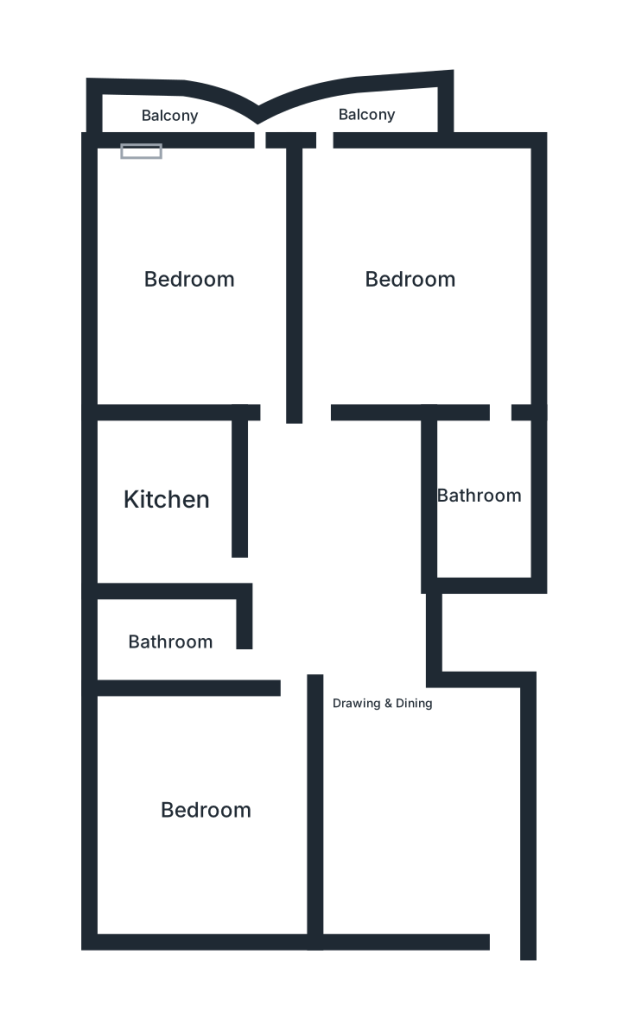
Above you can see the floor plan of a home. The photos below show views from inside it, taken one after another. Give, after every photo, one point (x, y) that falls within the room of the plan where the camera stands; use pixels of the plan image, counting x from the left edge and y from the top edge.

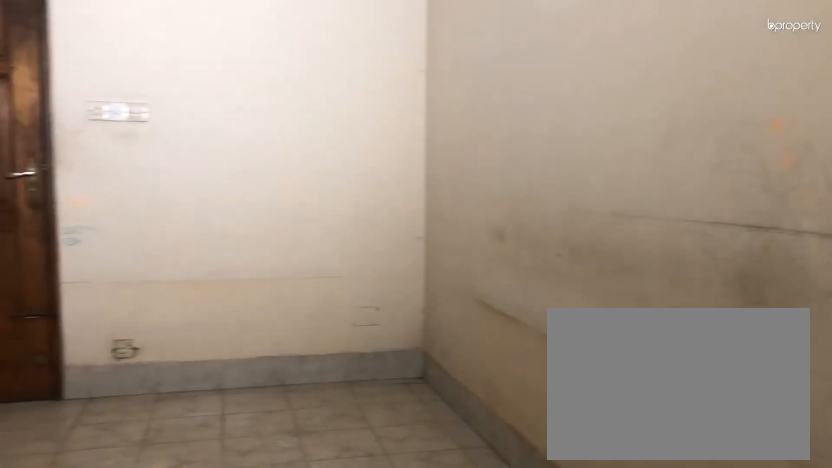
(386, 703)
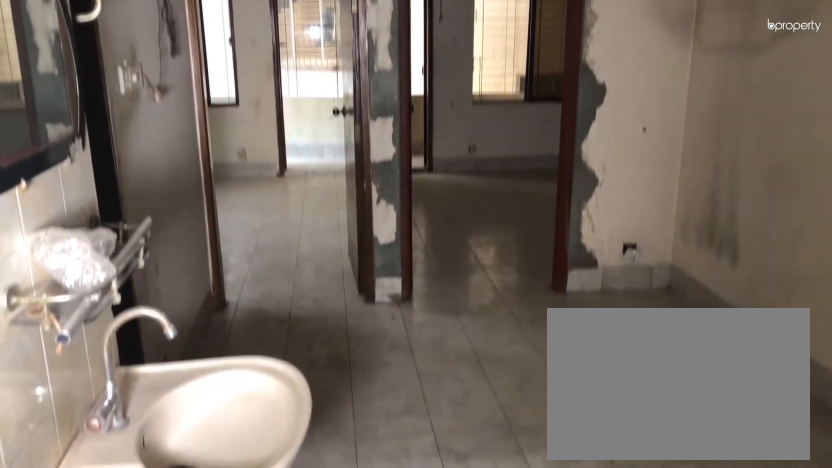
(386, 703)
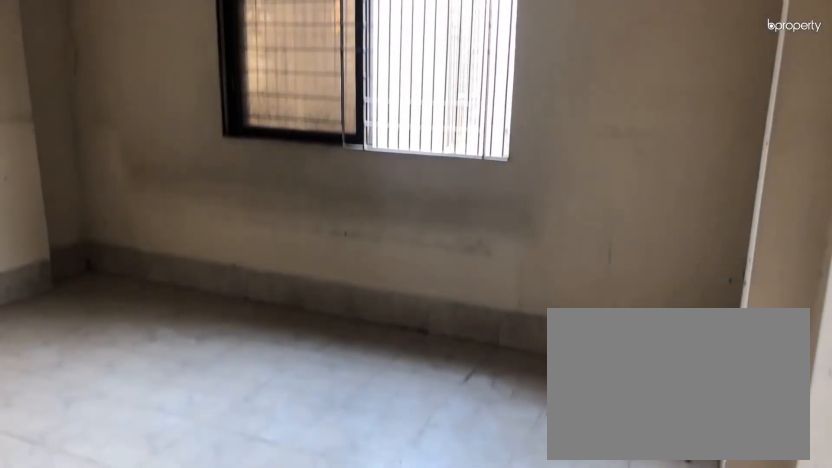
(206, 811)
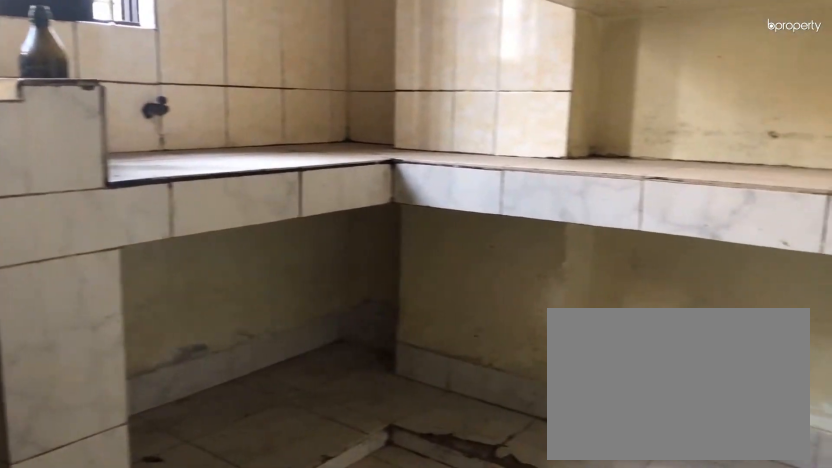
(167, 497)
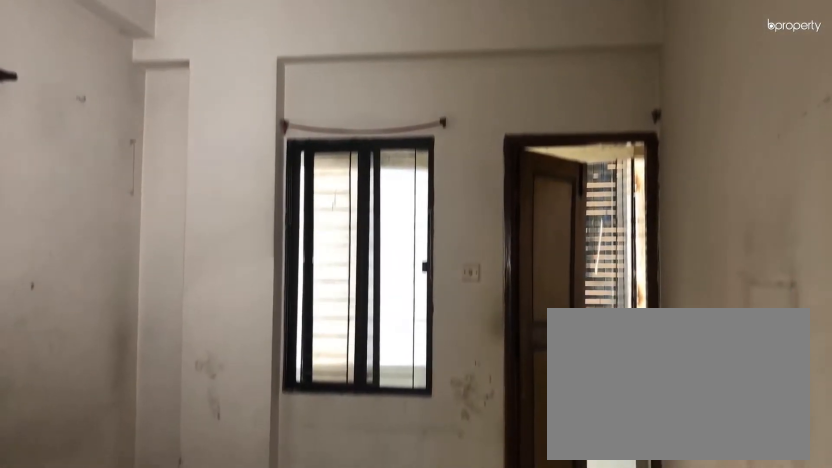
(191, 275)
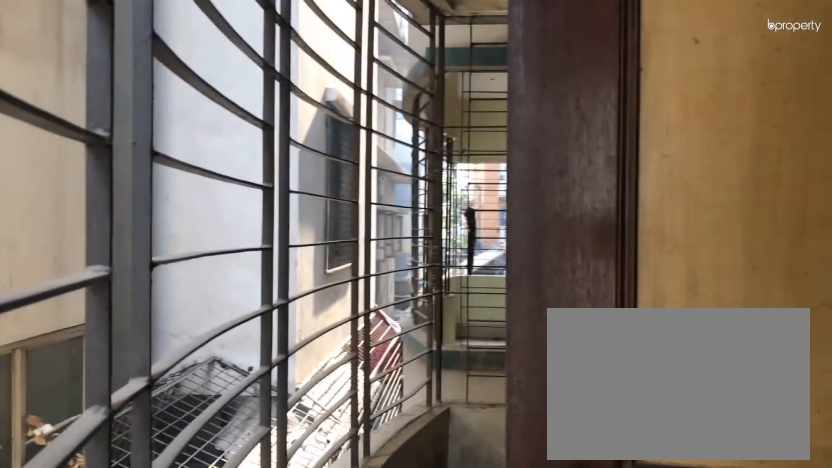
(167, 119)
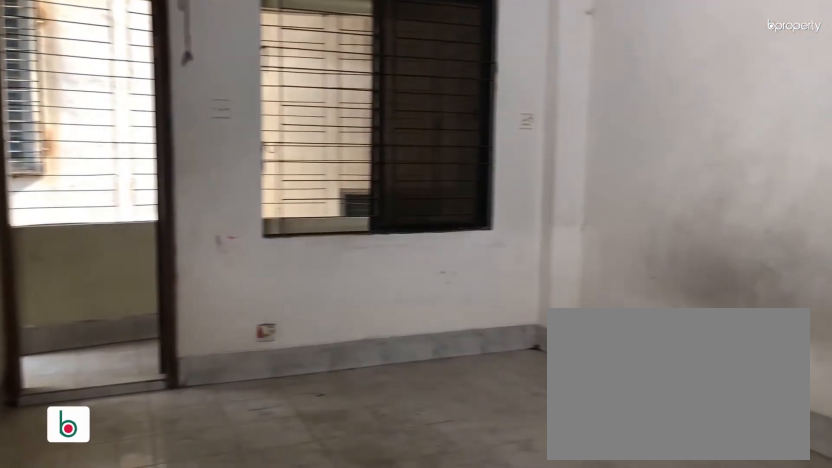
(415, 275)
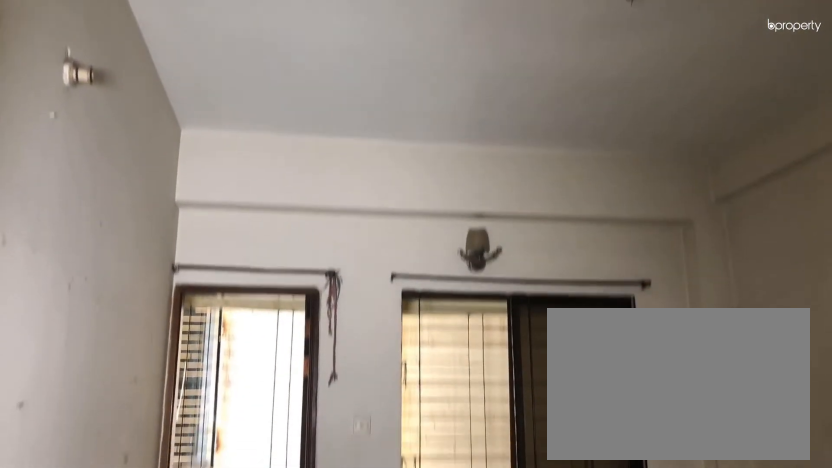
(415, 276)
